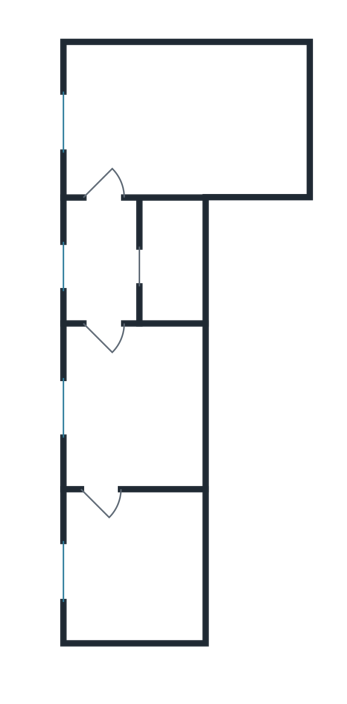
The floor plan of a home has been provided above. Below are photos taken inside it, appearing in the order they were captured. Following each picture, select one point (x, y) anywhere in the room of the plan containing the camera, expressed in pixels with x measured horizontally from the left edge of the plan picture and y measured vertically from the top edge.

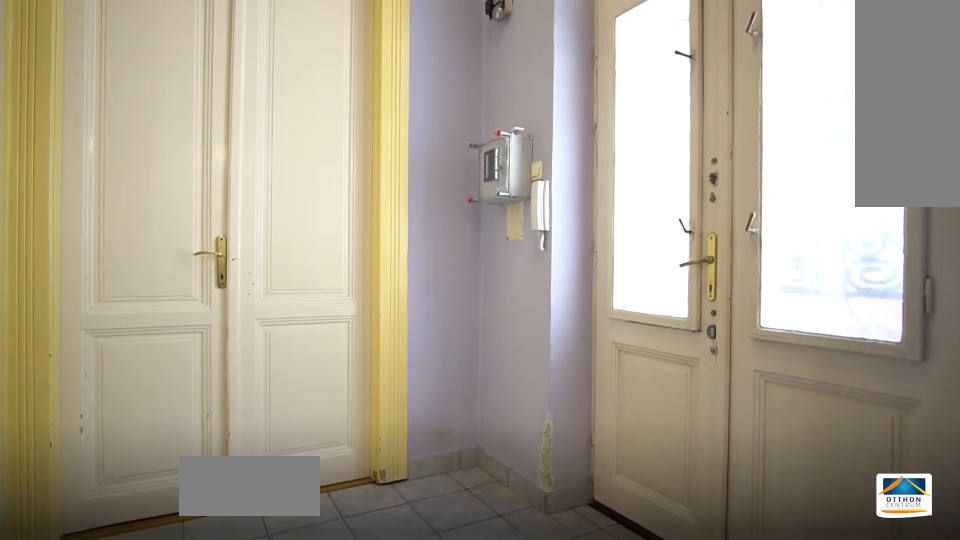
(105, 262)
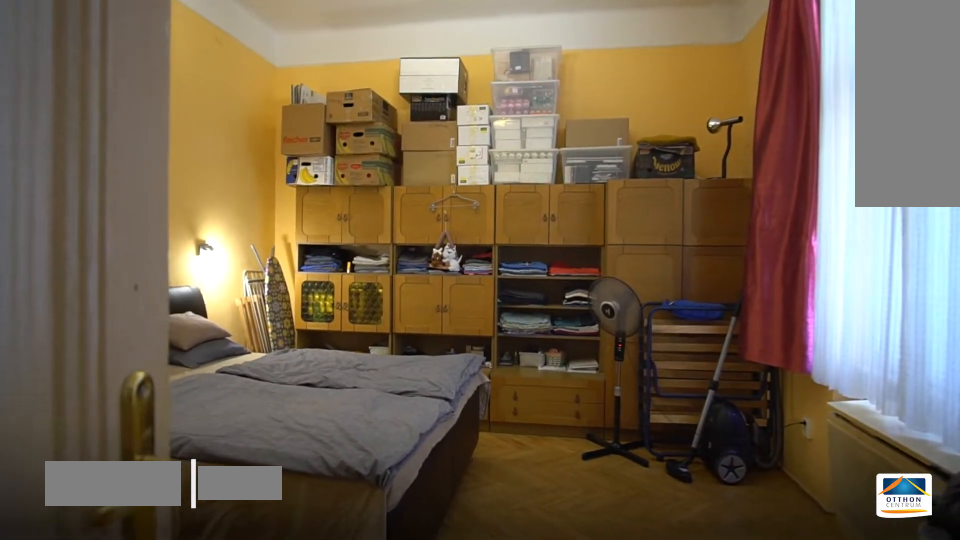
(144, 566)
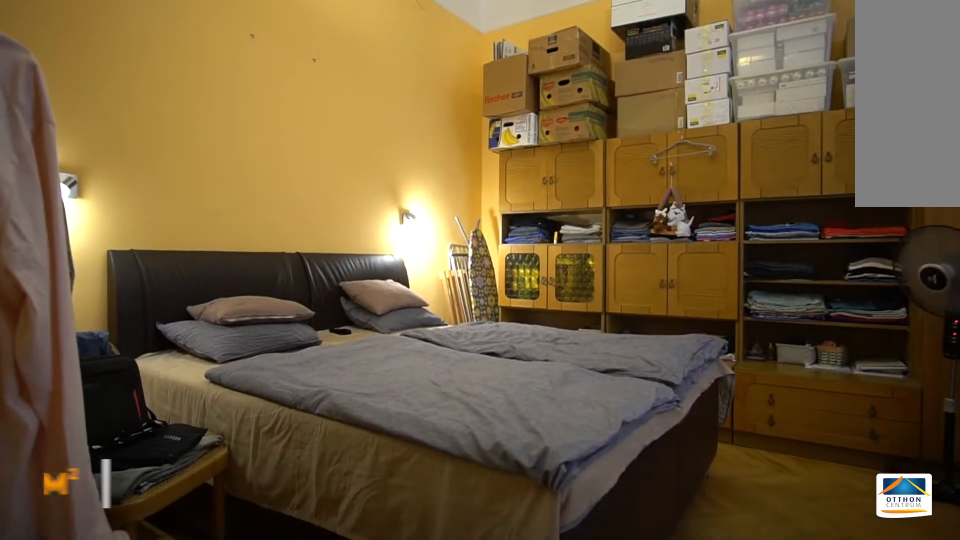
(145, 566)
